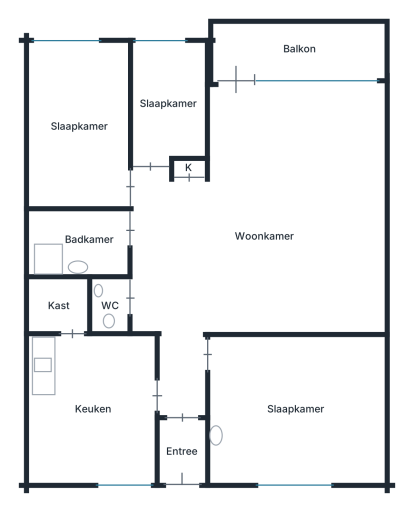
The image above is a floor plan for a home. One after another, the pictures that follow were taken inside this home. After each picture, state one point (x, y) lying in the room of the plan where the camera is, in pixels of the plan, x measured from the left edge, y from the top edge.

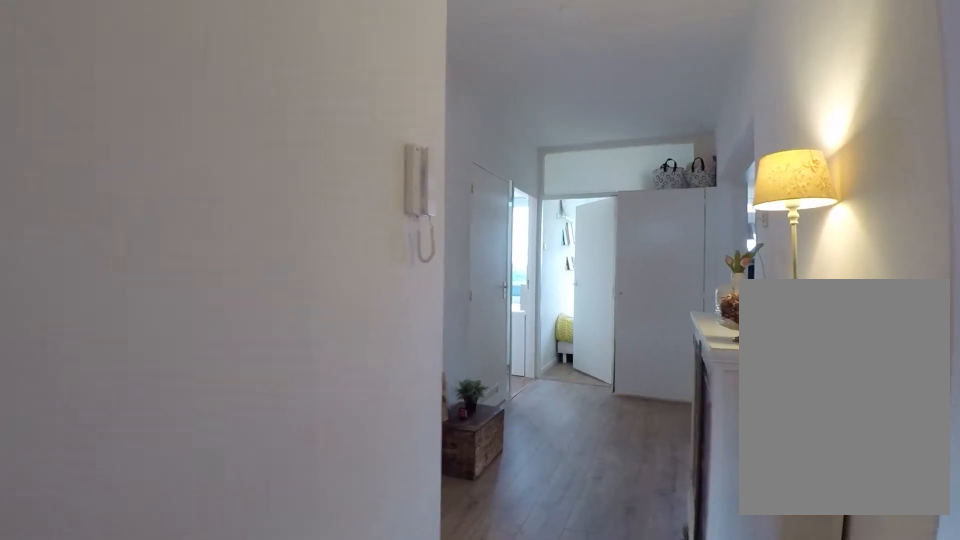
(171, 282)
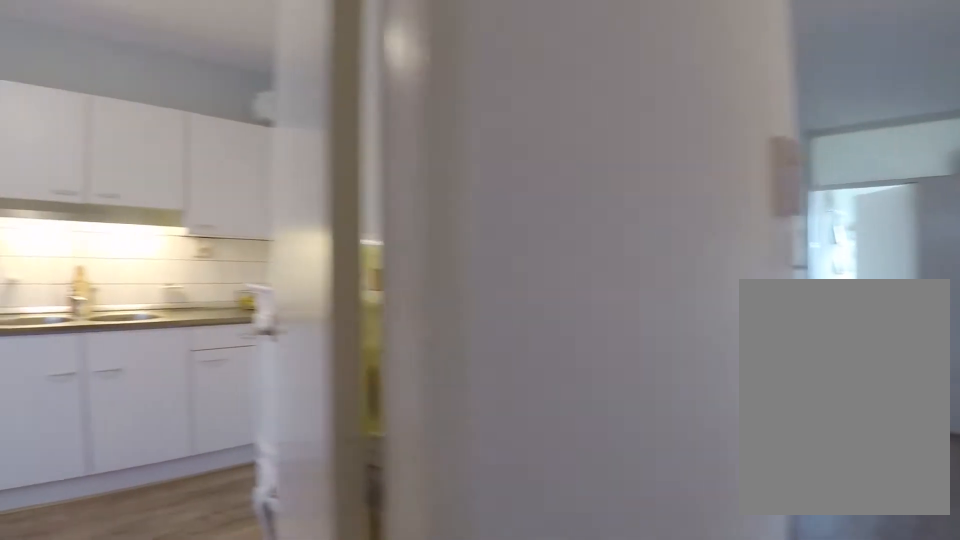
(171, 282)
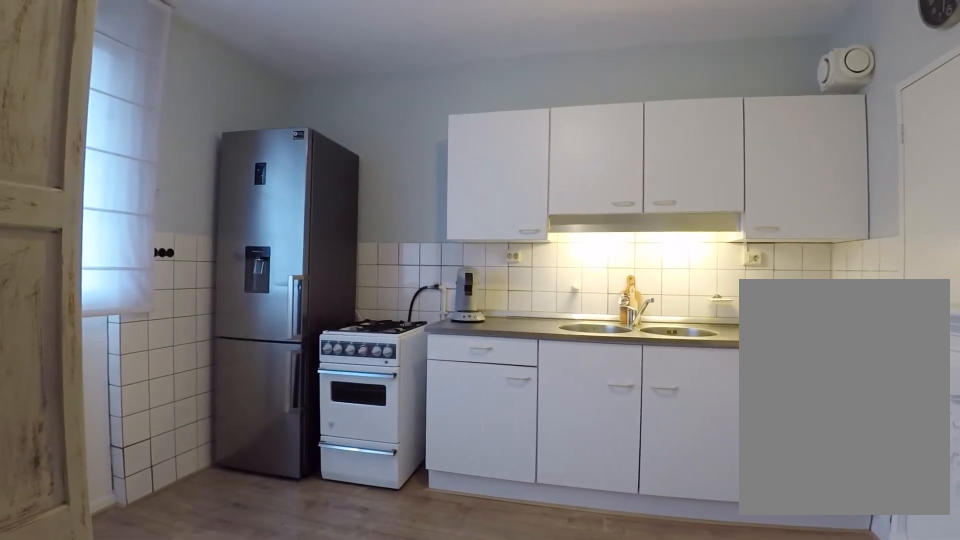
(95, 409)
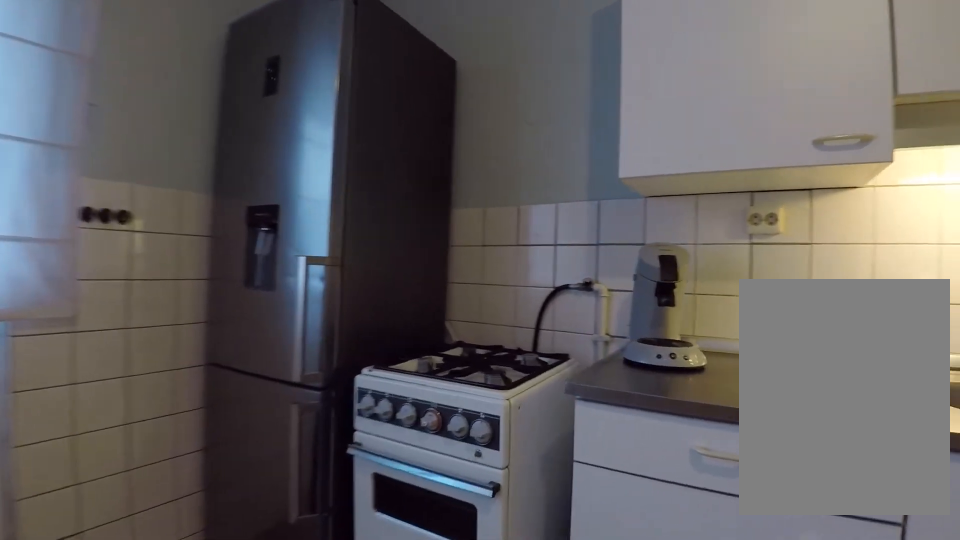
(95, 409)
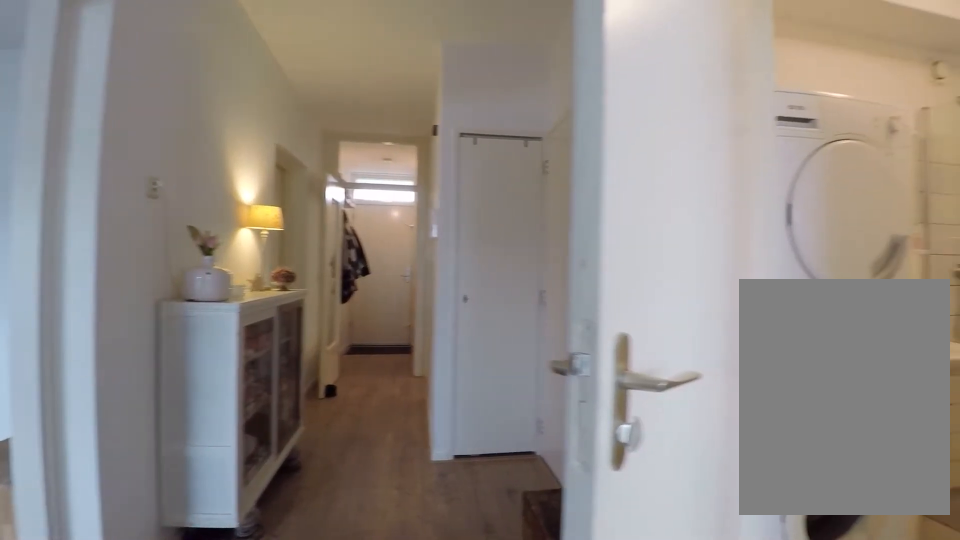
(171, 282)
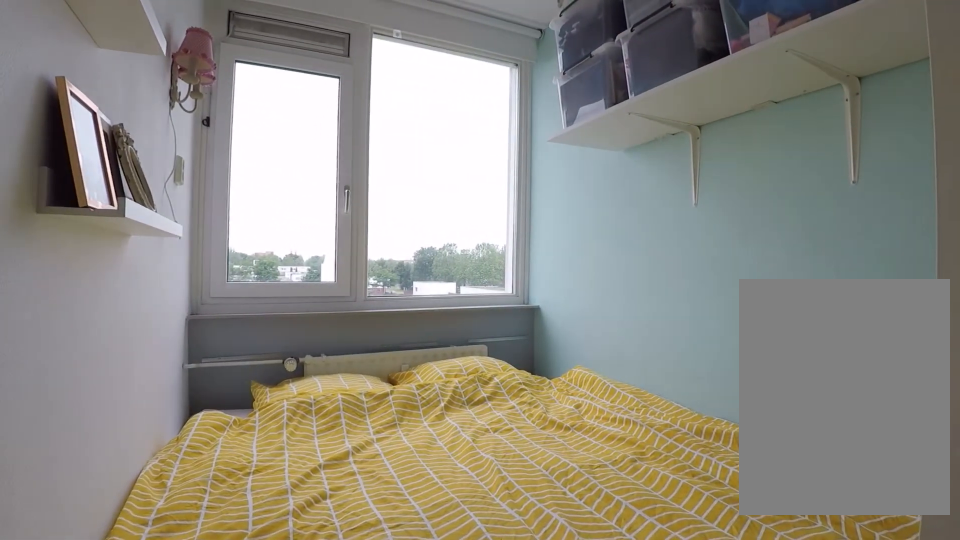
(168, 102)
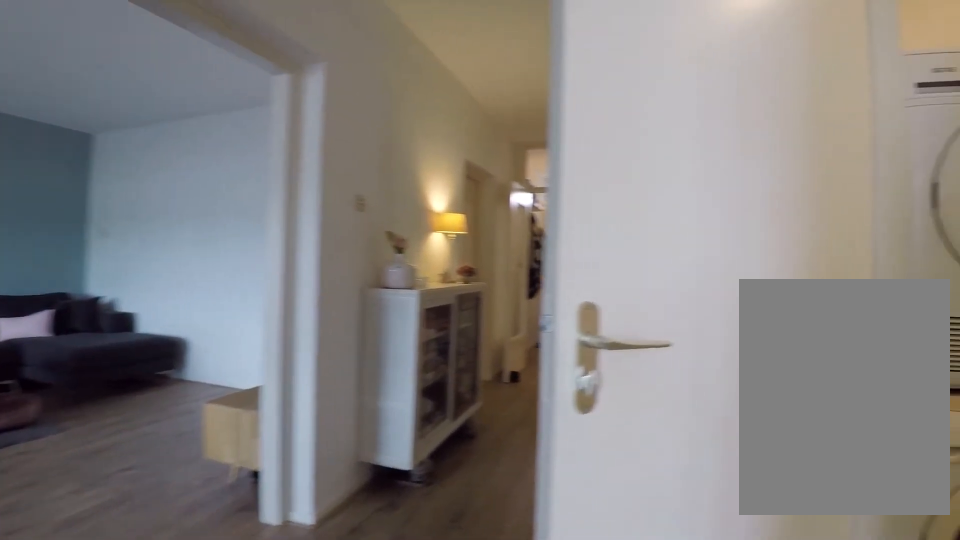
(171, 282)
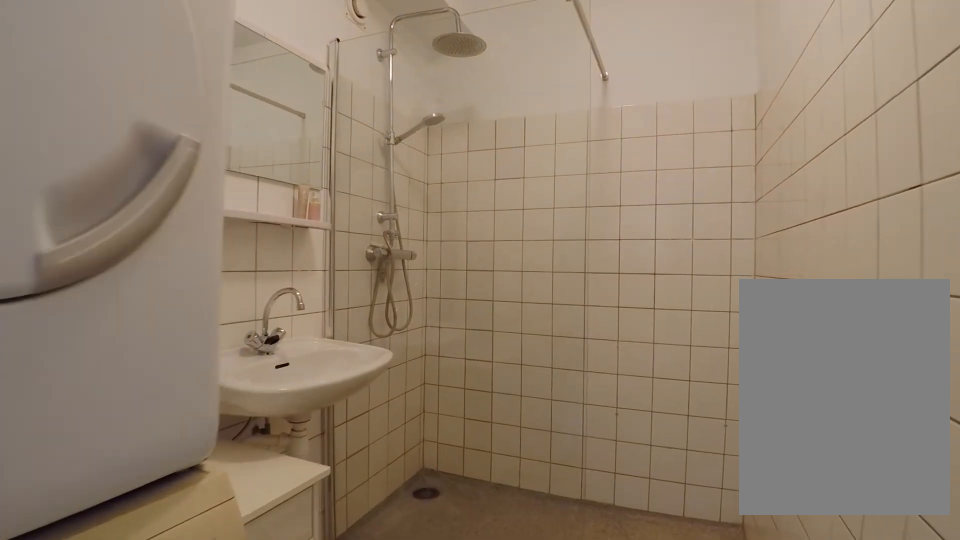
(79, 242)
